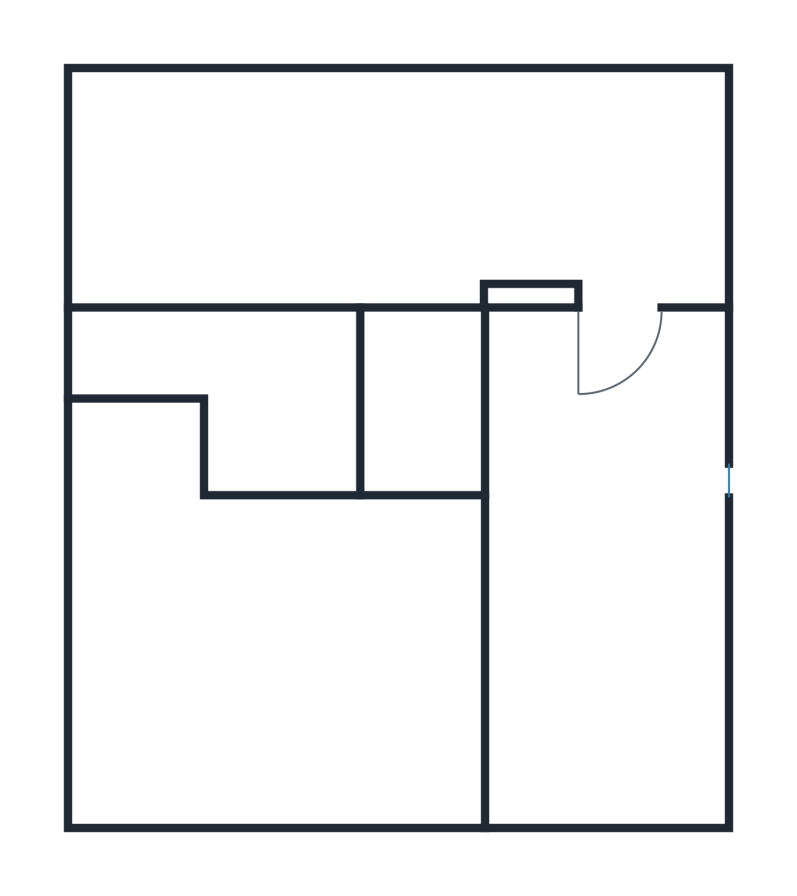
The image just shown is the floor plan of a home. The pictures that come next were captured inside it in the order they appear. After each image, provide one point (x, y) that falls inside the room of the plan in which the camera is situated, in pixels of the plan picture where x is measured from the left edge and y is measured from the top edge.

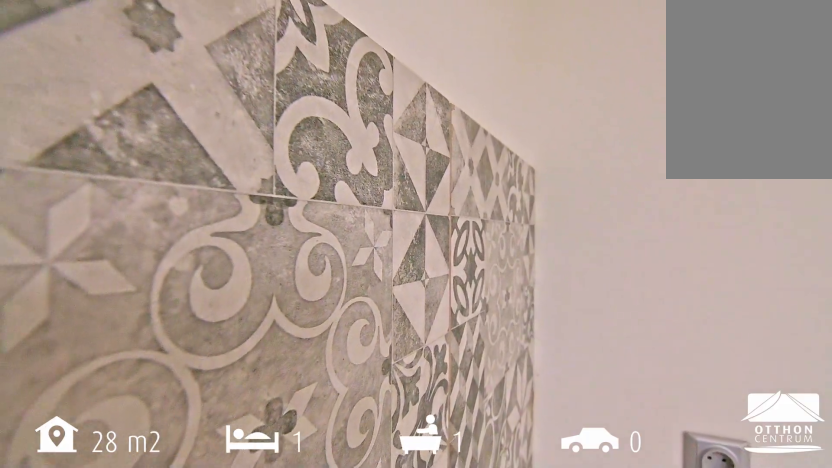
(356, 194)
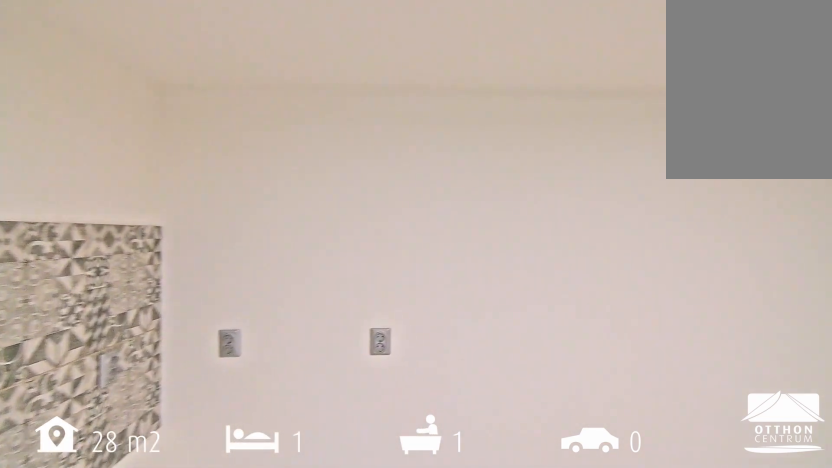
(355, 194)
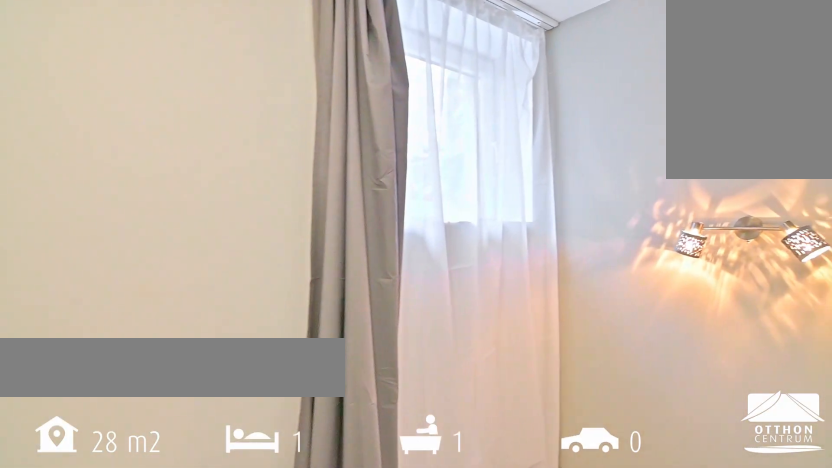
(249, 691)
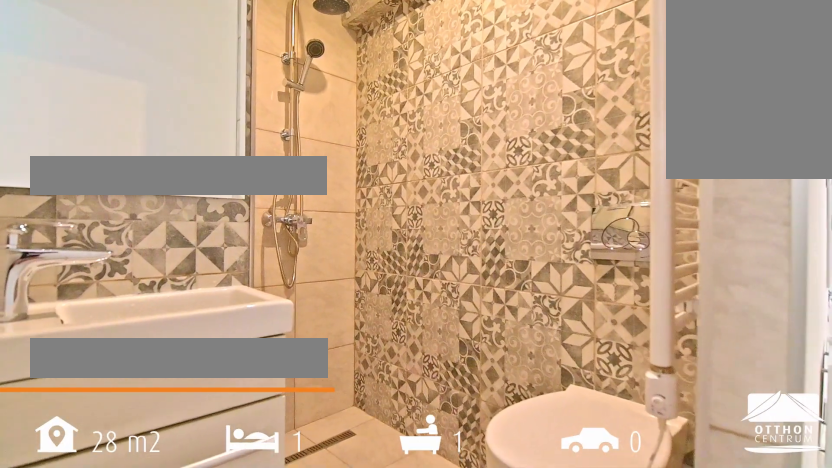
(283, 397)
